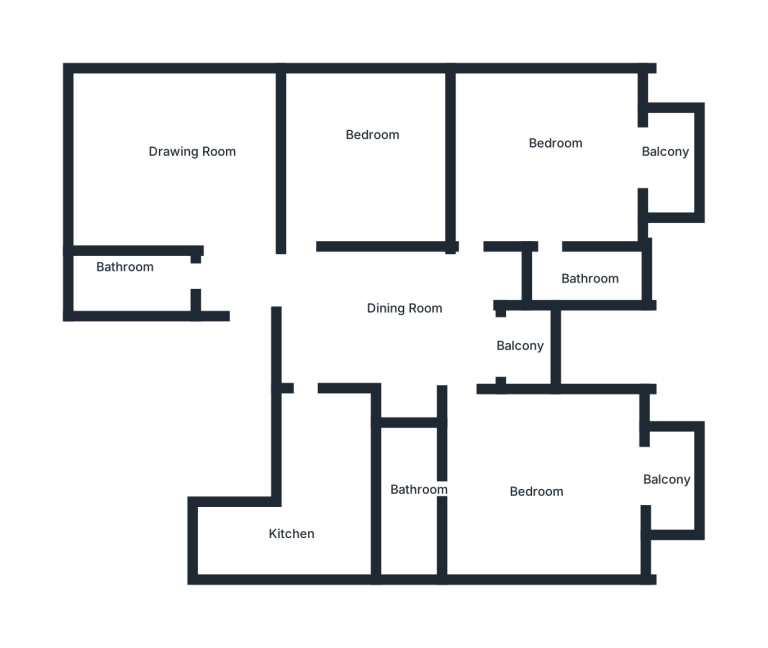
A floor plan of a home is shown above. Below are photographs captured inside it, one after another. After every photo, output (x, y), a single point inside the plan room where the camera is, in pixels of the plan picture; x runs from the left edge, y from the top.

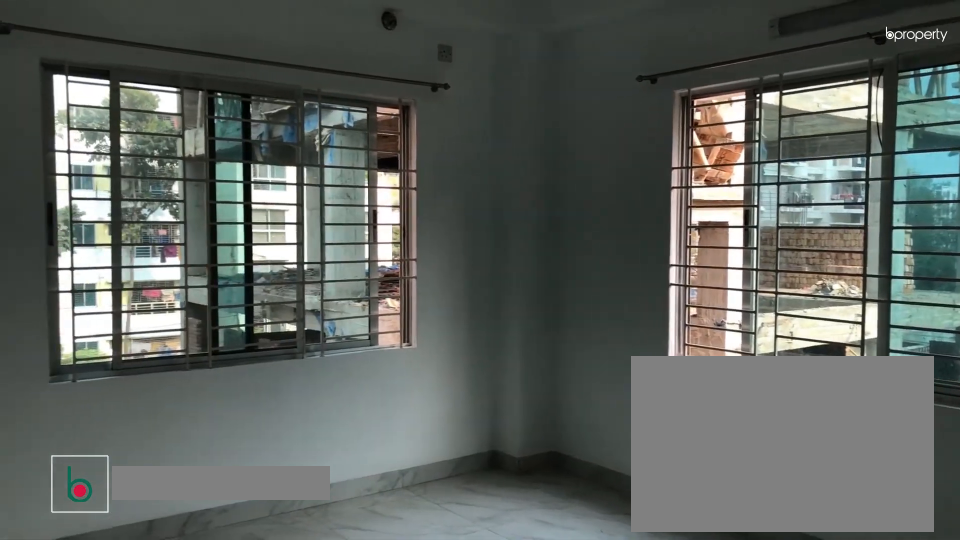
(169, 160)
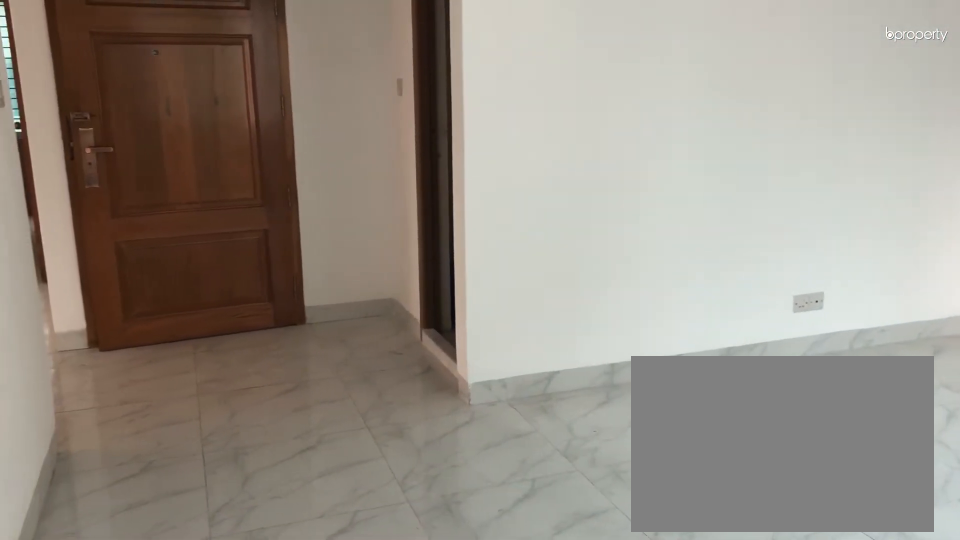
(169, 160)
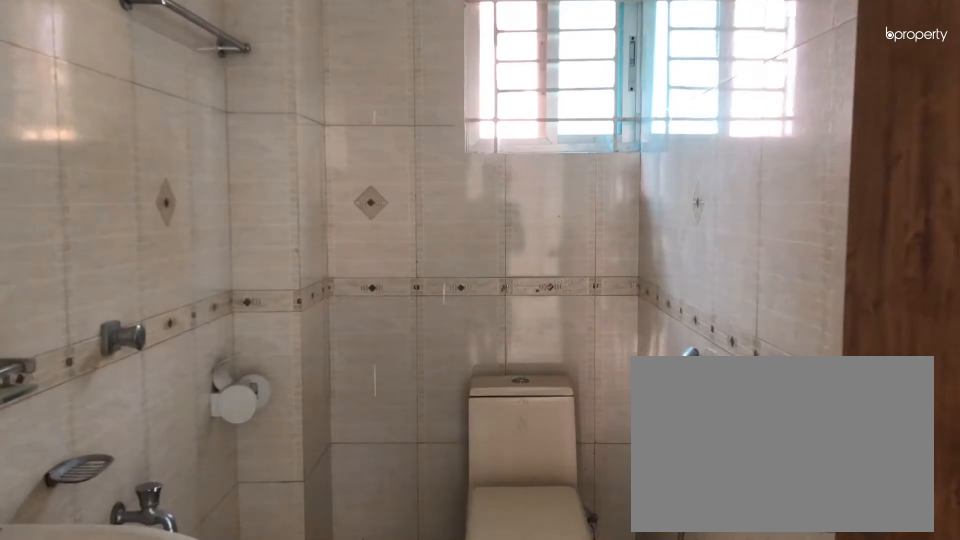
(136, 277)
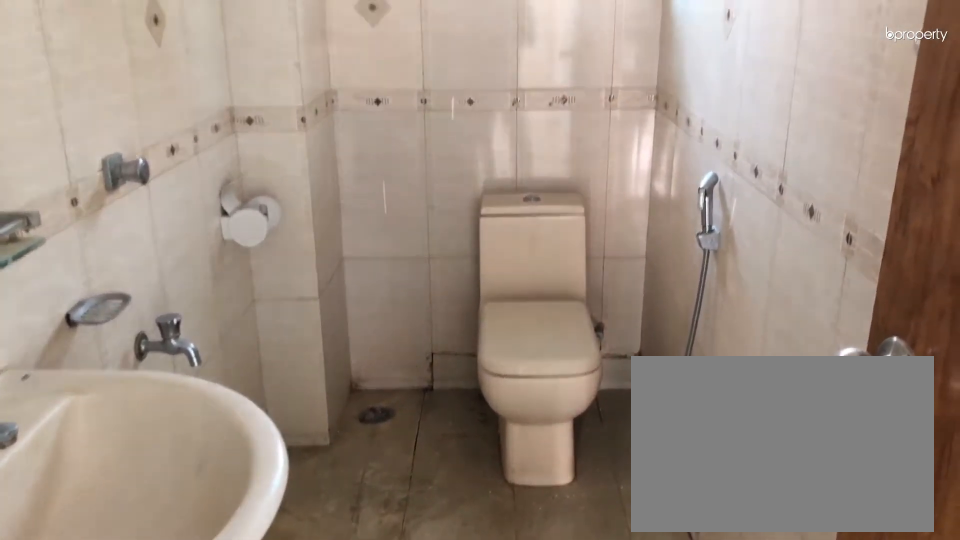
(136, 277)
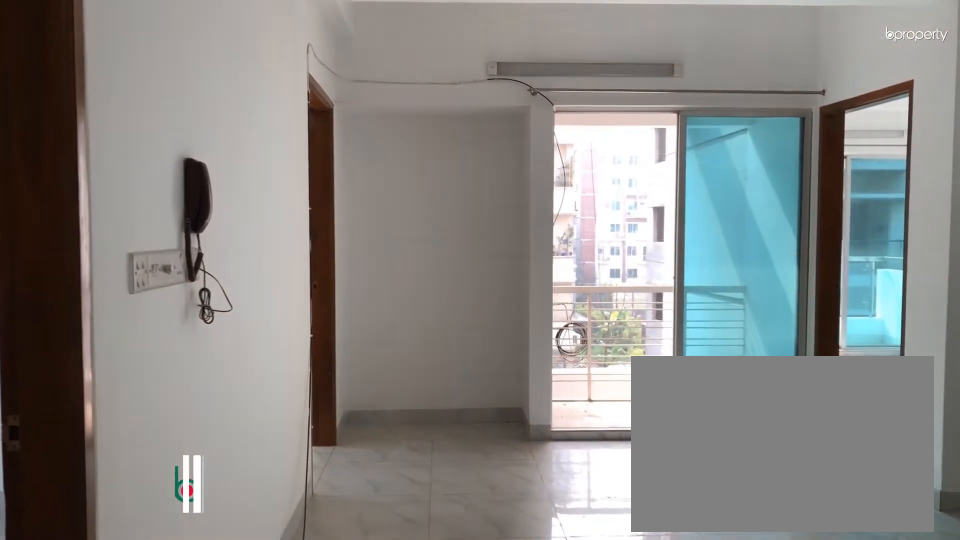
(323, 315)
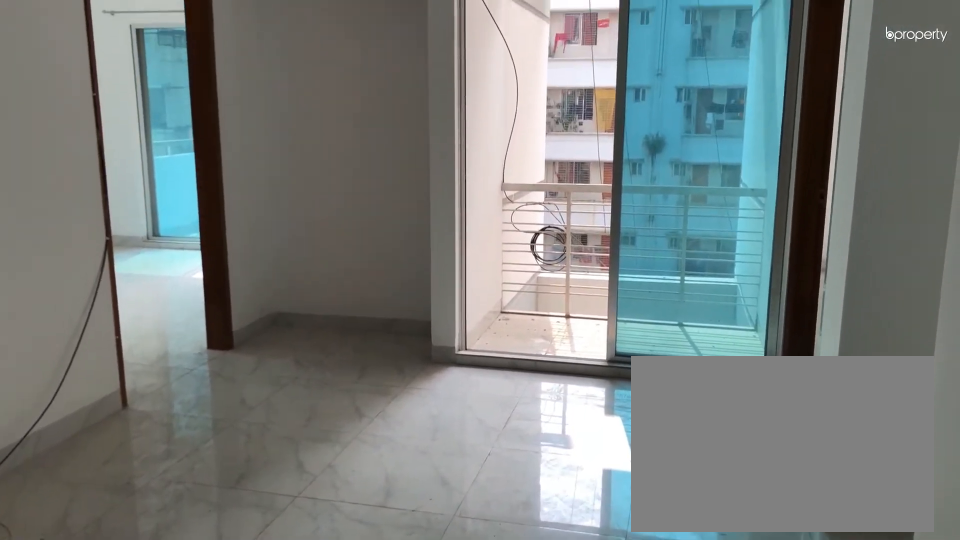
(421, 326)
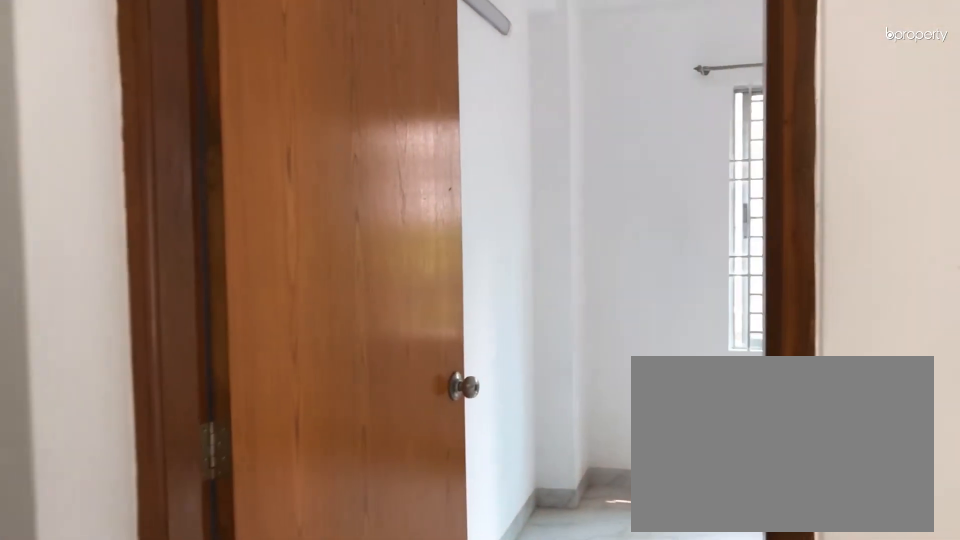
(301, 246)
